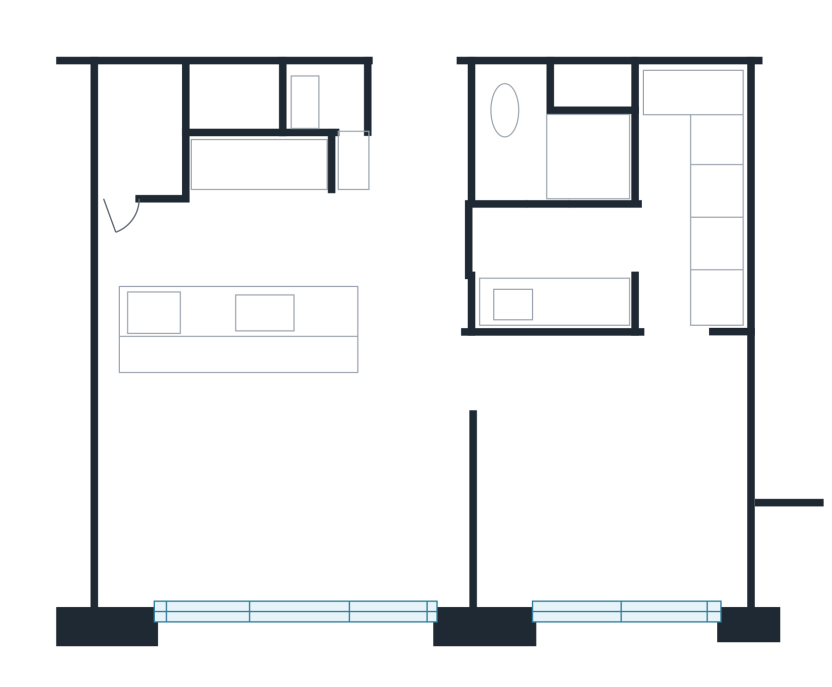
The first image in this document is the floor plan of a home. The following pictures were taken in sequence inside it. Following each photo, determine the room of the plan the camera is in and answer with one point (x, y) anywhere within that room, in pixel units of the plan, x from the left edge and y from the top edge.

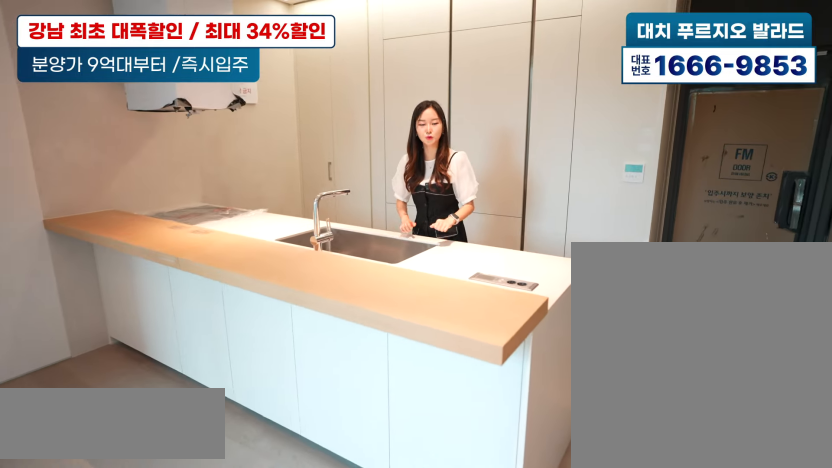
(243, 225)
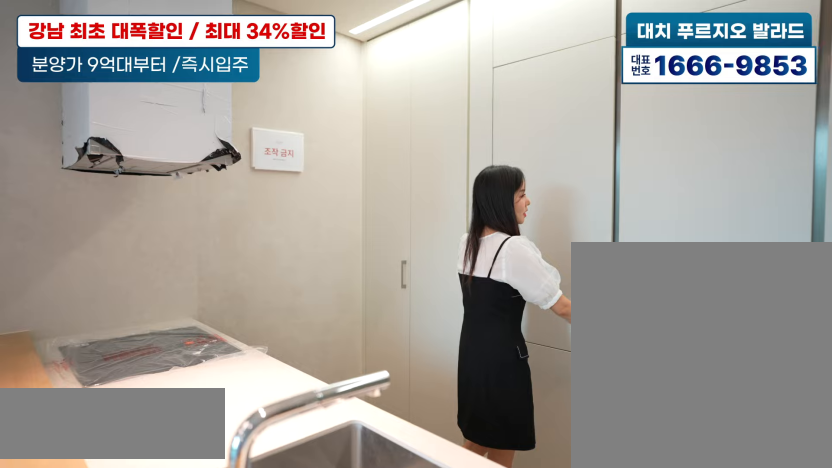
(246, 228)
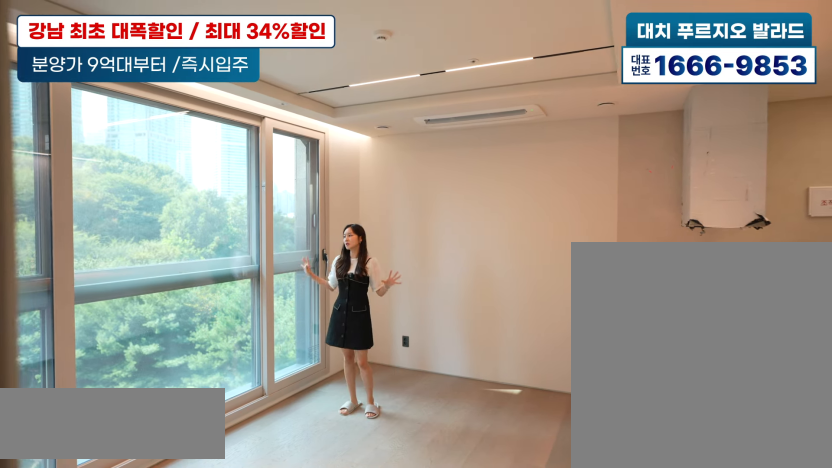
(272, 491)
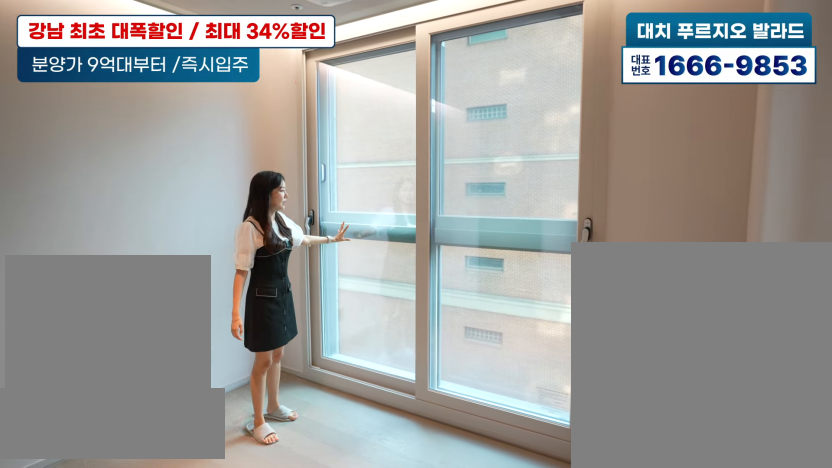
(617, 486)
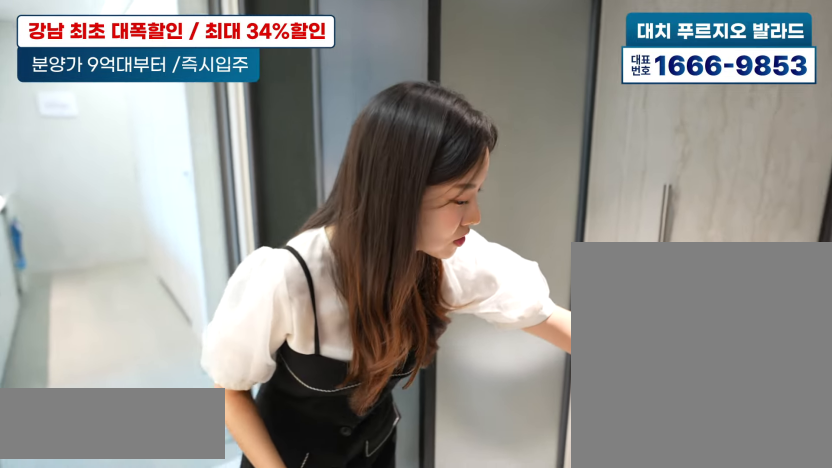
(630, 215)
